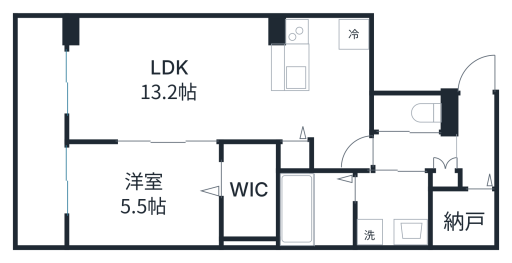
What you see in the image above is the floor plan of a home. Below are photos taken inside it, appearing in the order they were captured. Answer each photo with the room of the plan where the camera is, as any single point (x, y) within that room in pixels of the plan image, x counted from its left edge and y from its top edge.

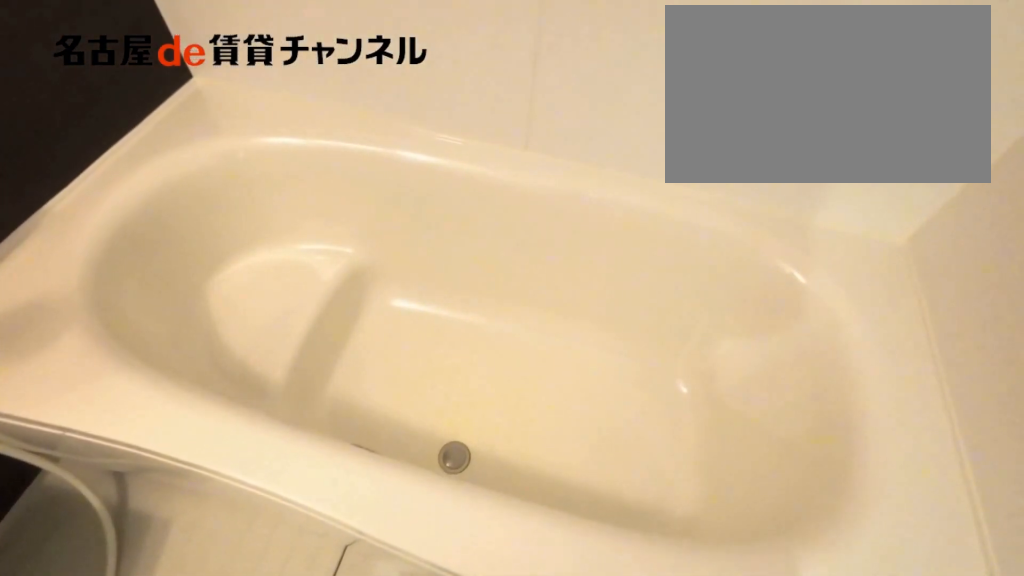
(315, 208)
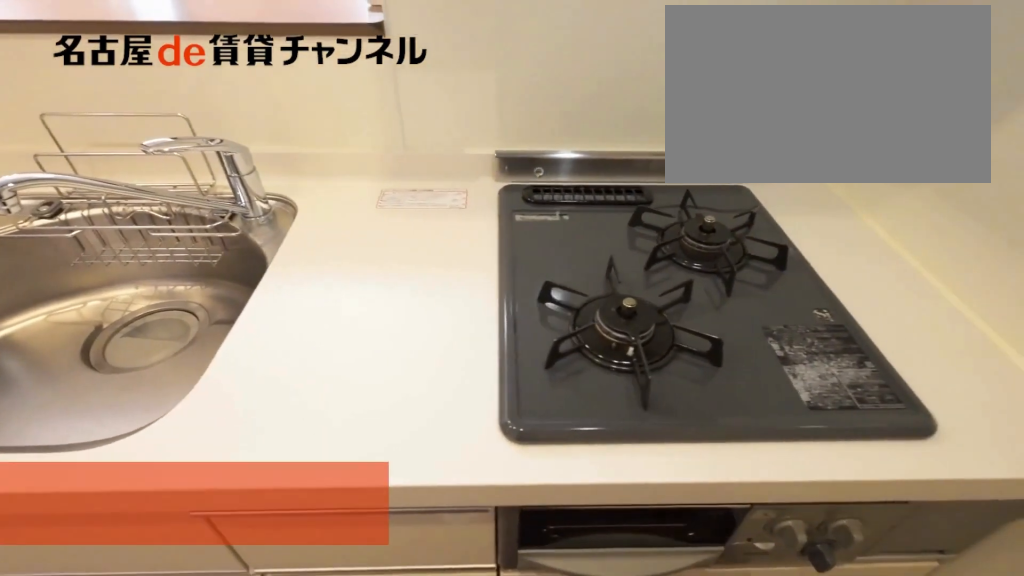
(292, 59)
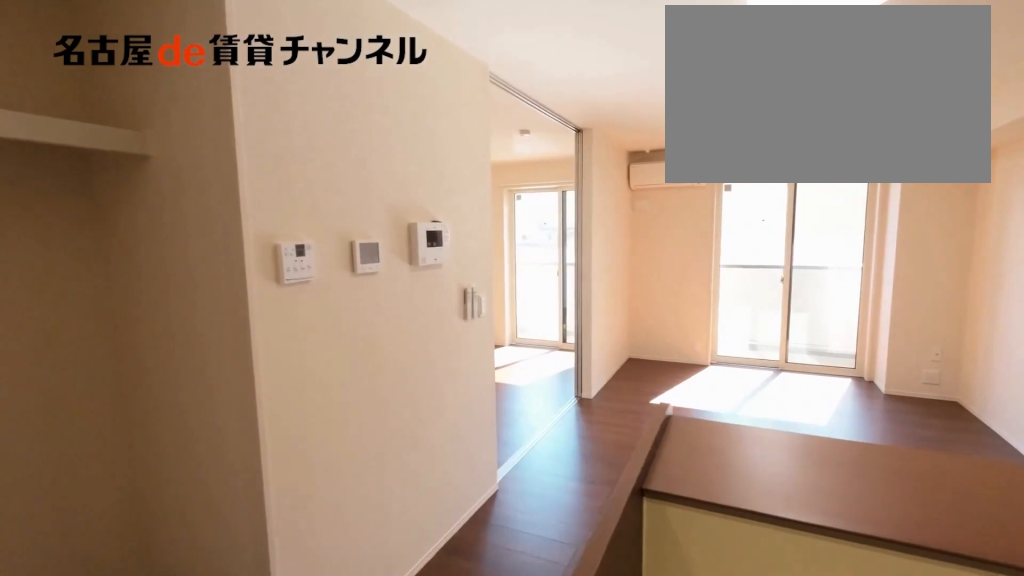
(197, 84)
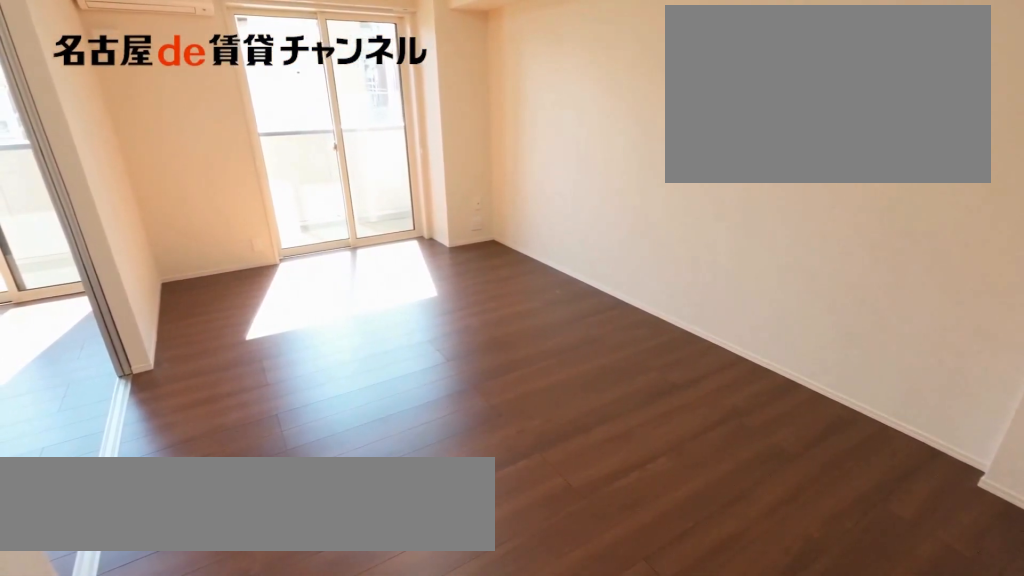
(197, 84)
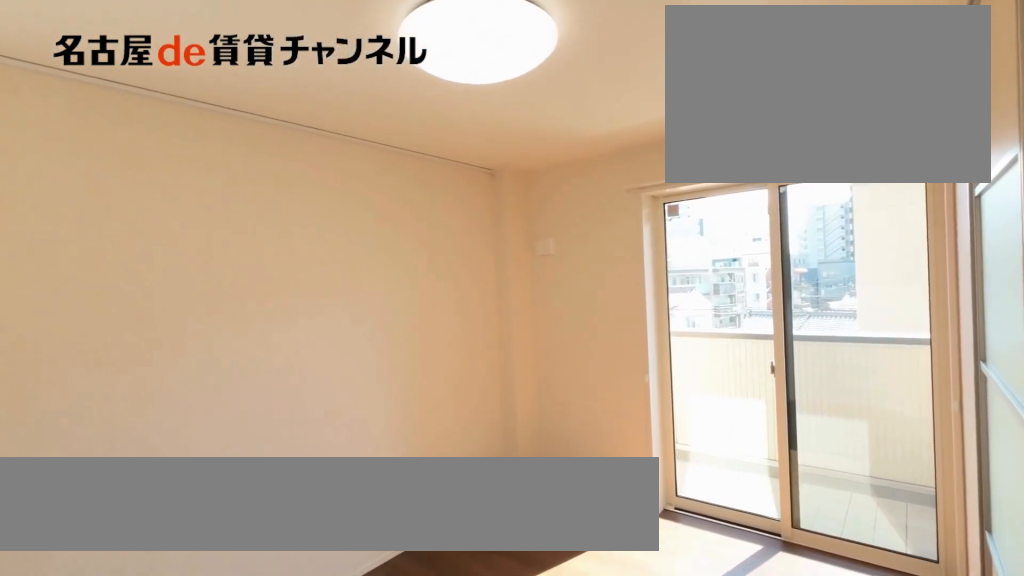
(141, 193)
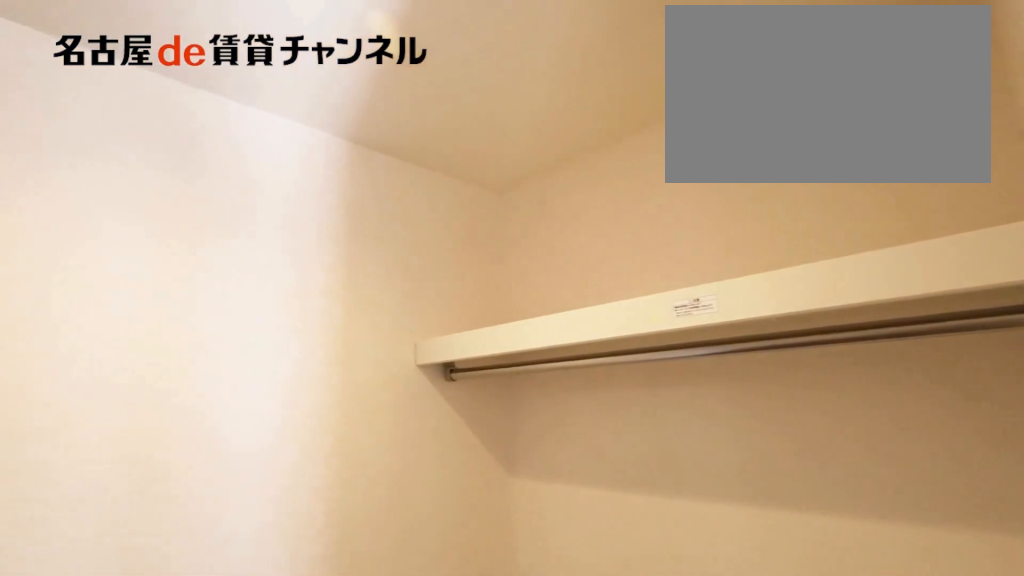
(247, 192)
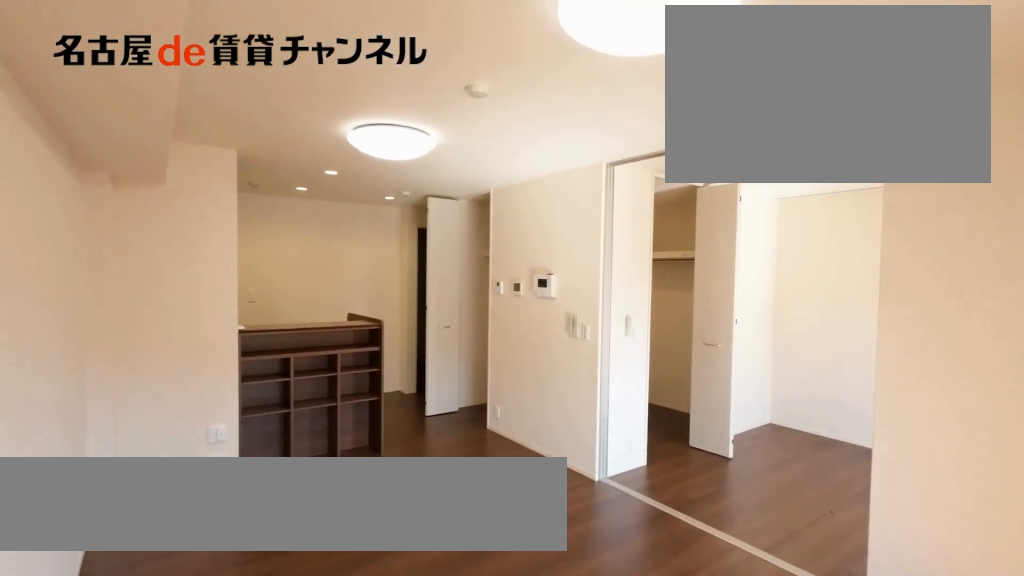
(194, 85)
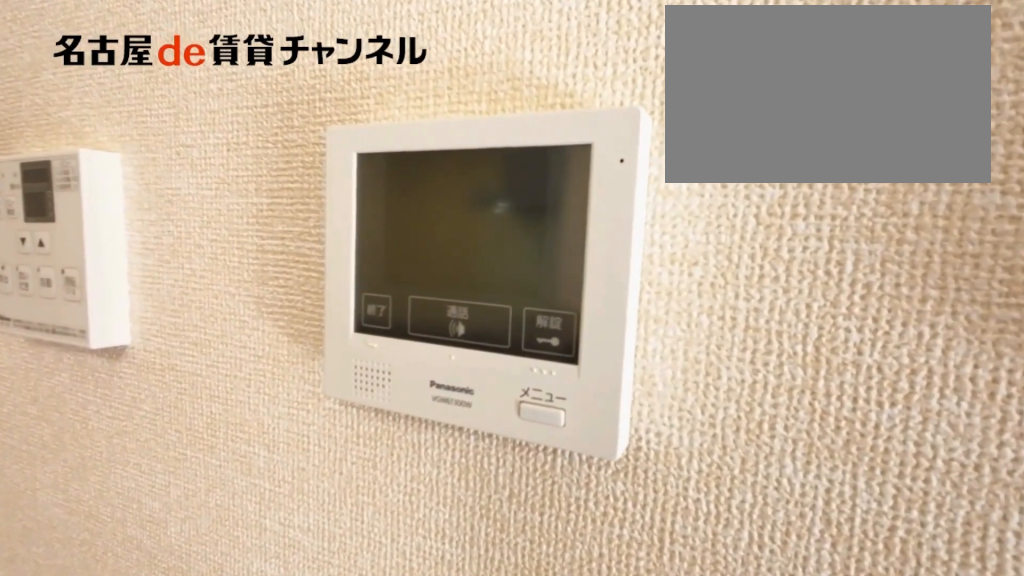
(194, 85)
